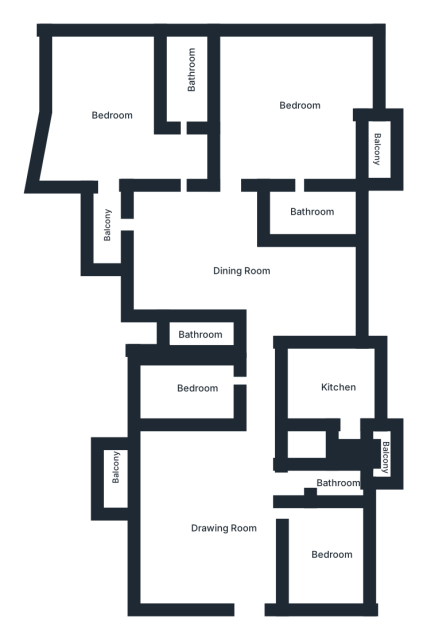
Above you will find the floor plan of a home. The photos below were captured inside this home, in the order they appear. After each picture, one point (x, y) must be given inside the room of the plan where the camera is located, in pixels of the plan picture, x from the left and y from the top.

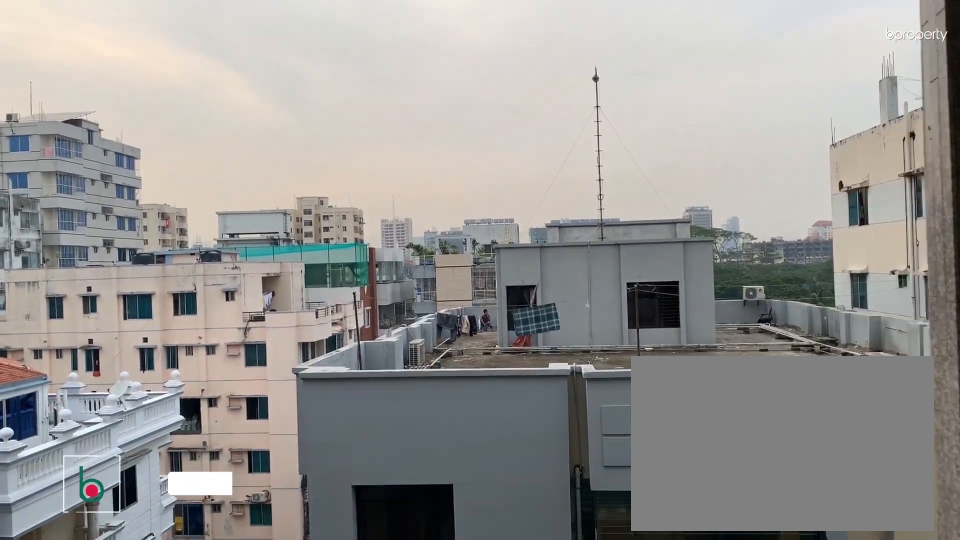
(107, 221)
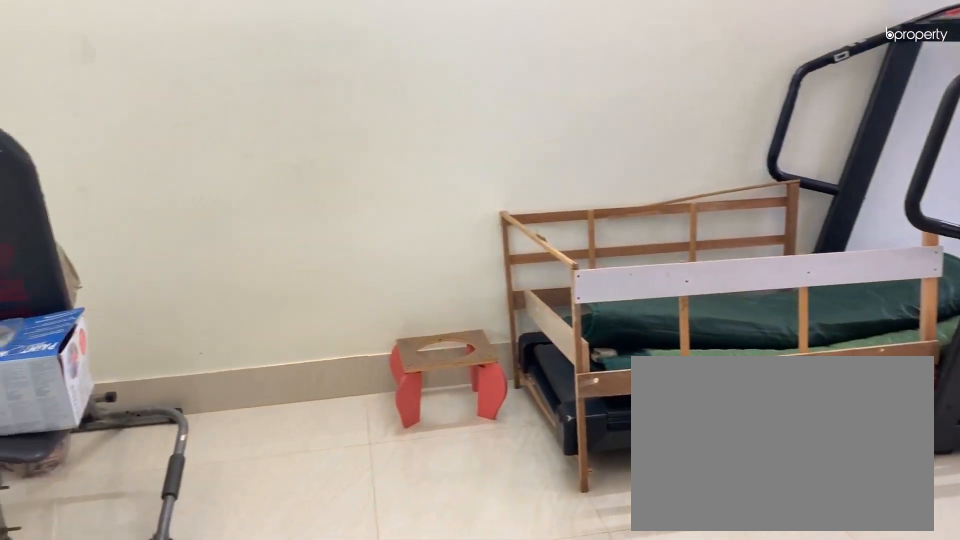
(201, 393)
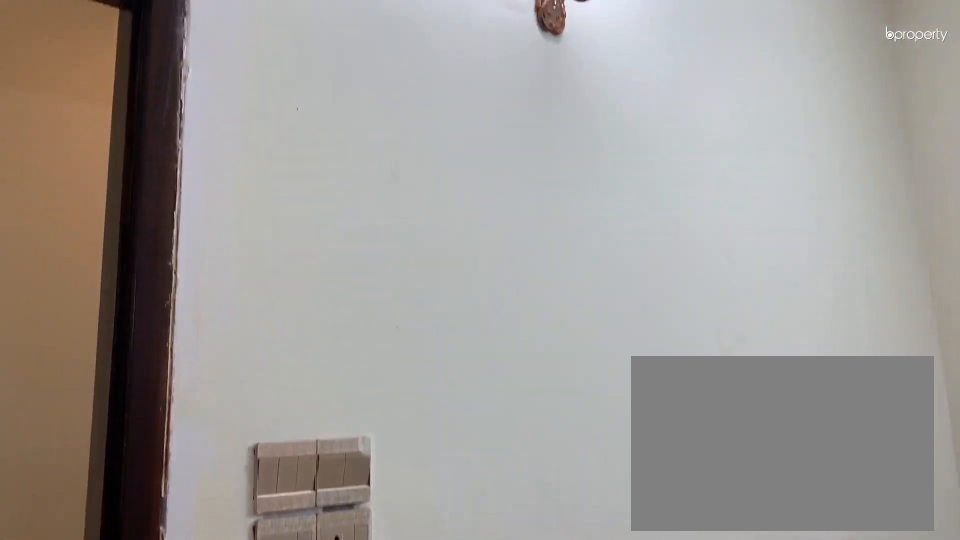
(202, 393)
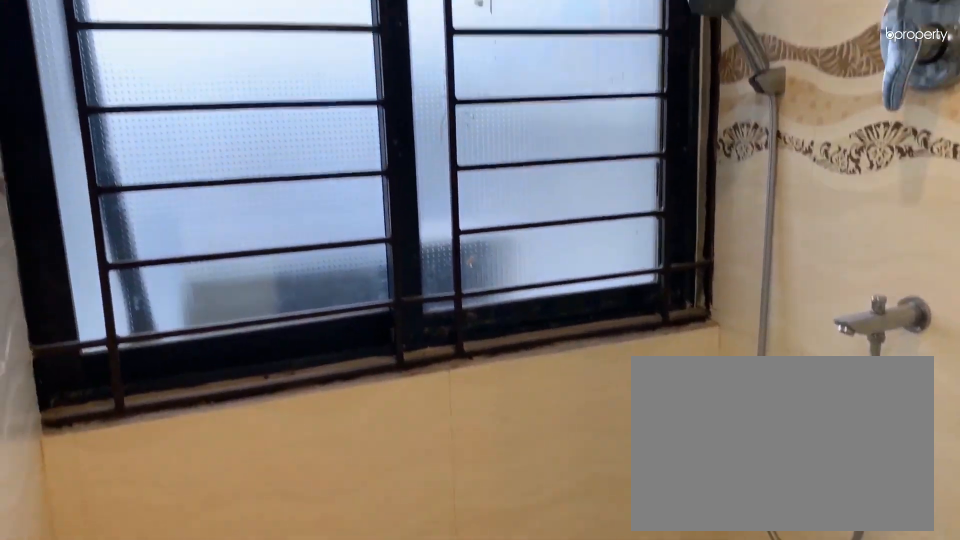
(196, 330)
